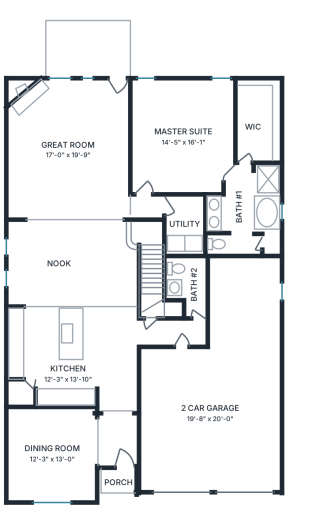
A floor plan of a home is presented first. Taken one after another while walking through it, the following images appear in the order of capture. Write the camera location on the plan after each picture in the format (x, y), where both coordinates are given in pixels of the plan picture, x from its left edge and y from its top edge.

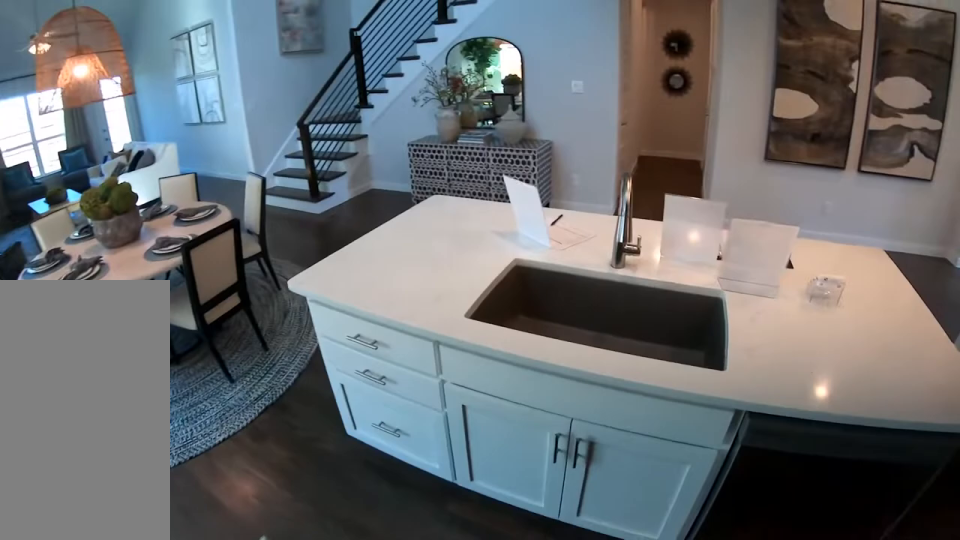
(47, 362)
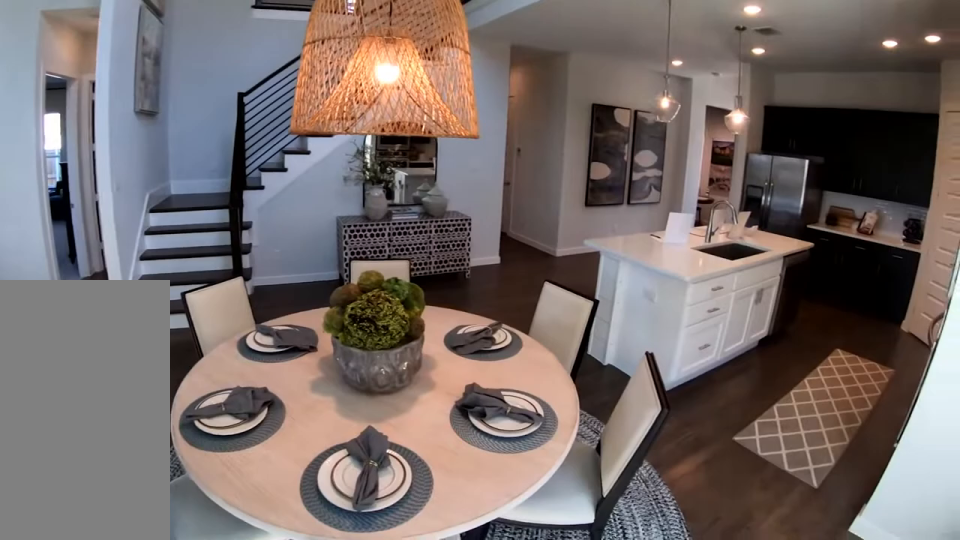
(39, 238)
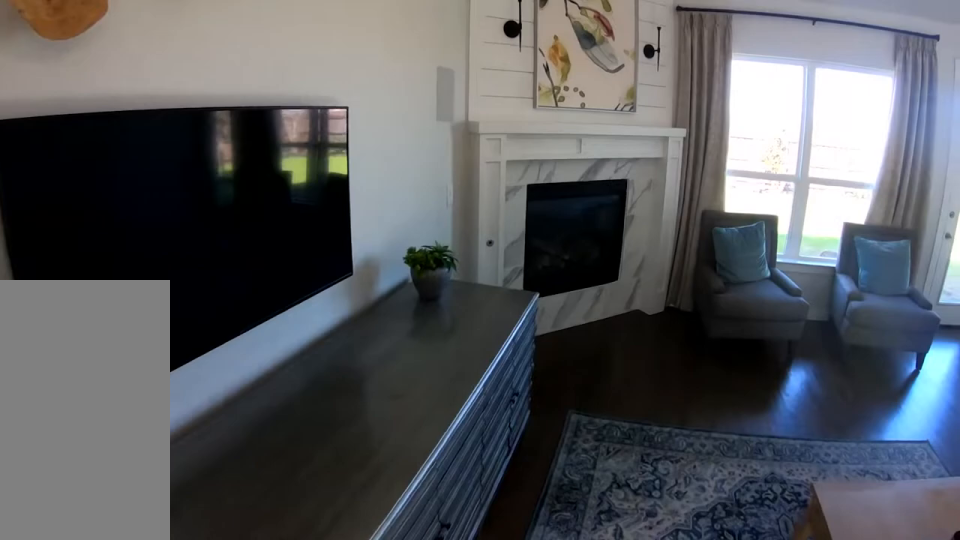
(35, 179)
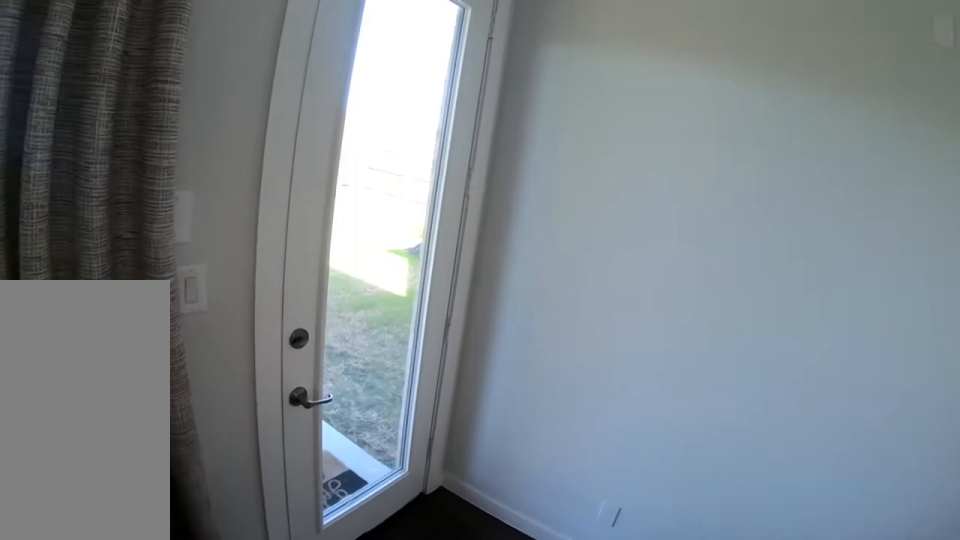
(66, 108)
